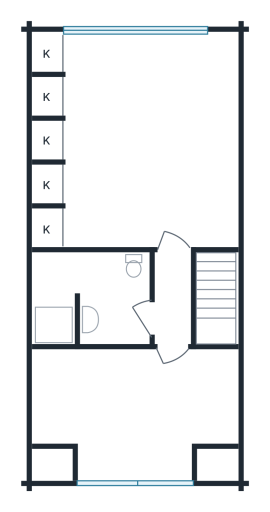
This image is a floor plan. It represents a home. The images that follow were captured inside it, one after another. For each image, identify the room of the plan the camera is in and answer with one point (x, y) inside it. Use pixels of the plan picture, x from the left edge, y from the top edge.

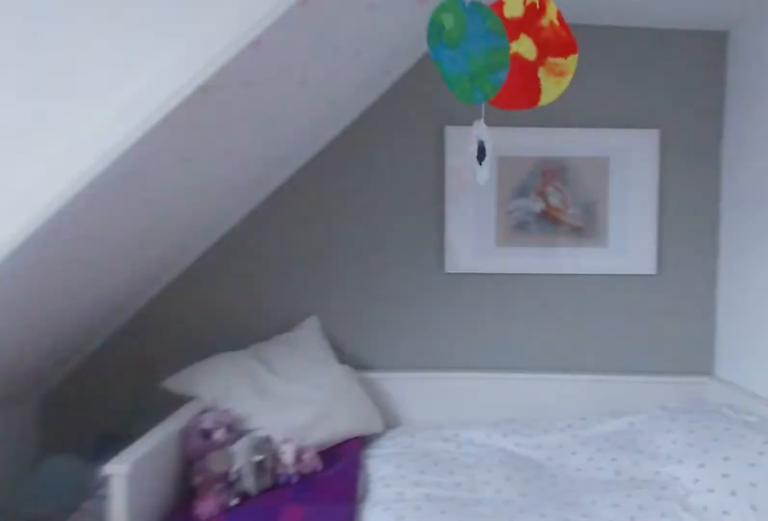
(135, 408)
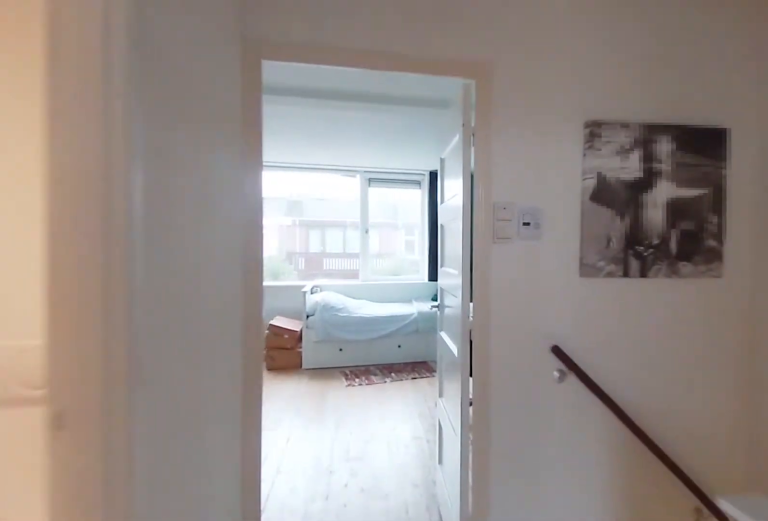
(178, 300)
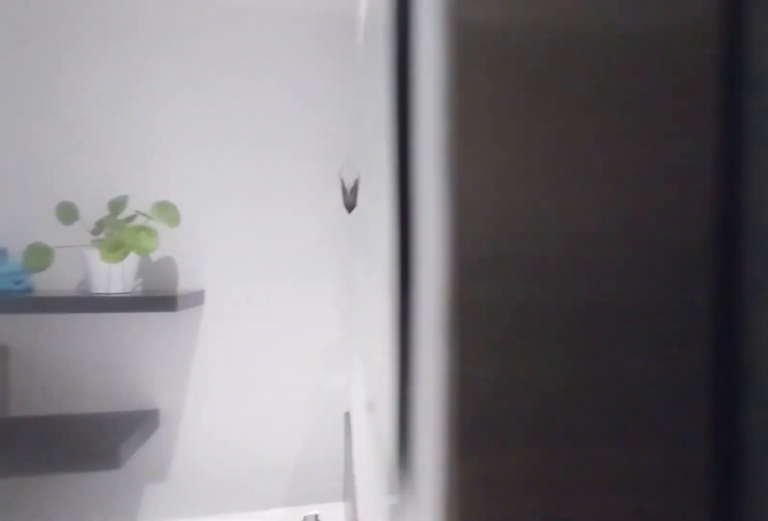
(71, 307)
